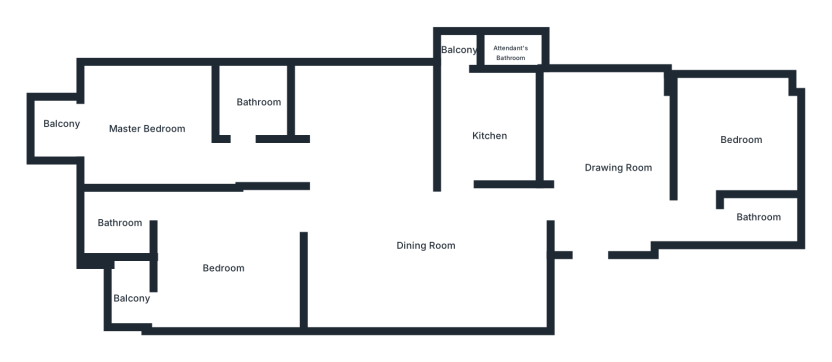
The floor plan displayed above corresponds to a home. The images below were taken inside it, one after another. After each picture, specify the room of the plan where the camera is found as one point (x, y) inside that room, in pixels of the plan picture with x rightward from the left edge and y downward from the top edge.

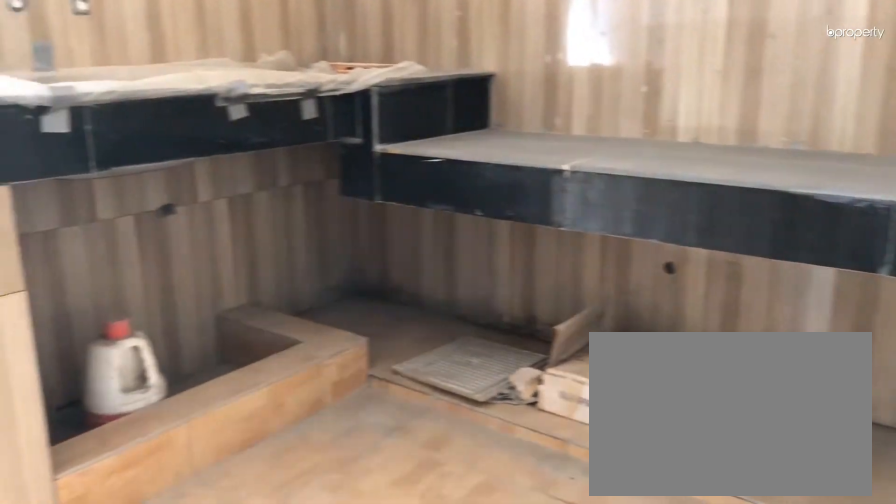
(491, 137)
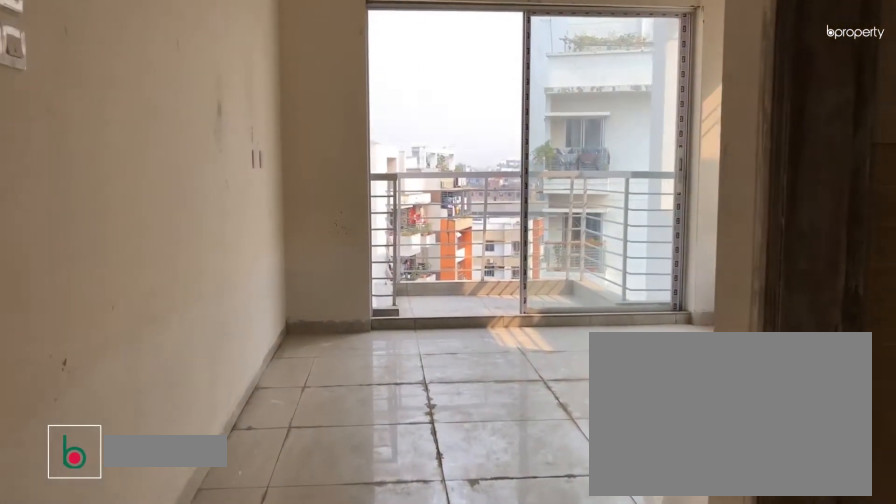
(143, 131)
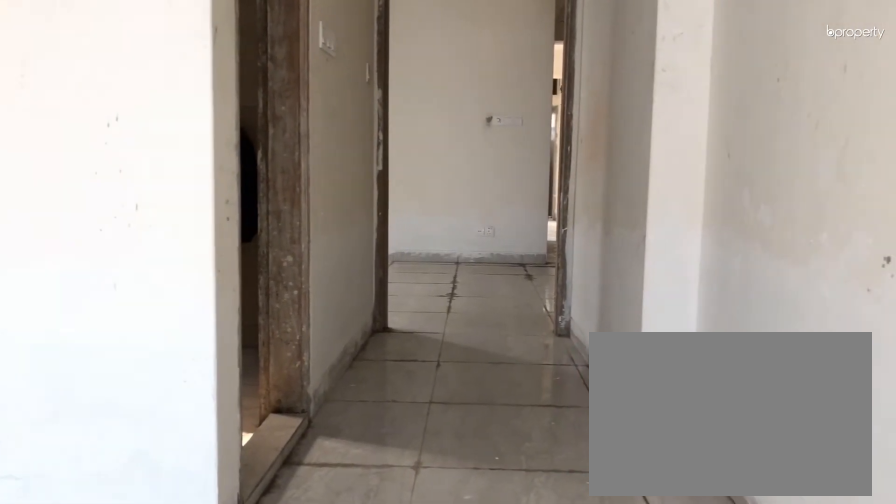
(143, 131)
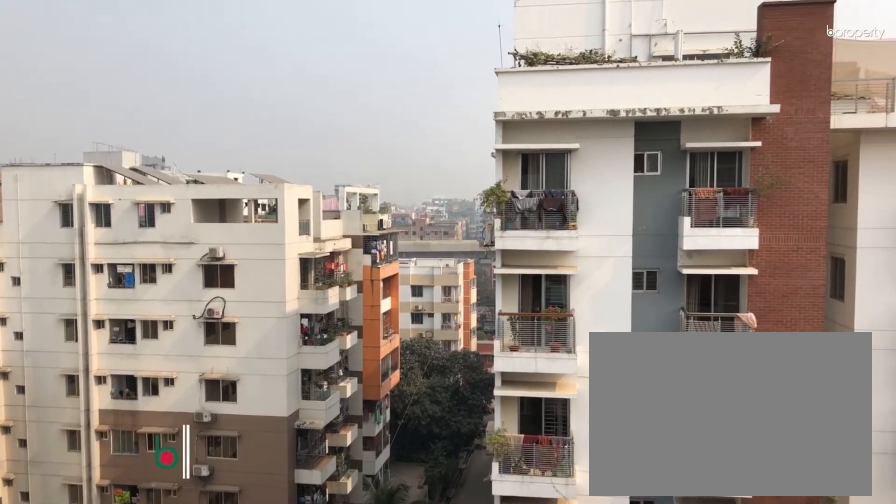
(63, 126)
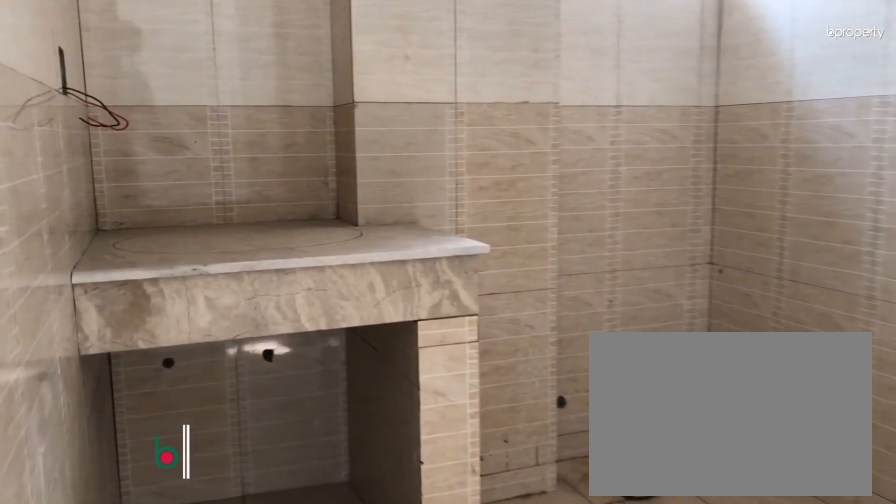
(257, 101)
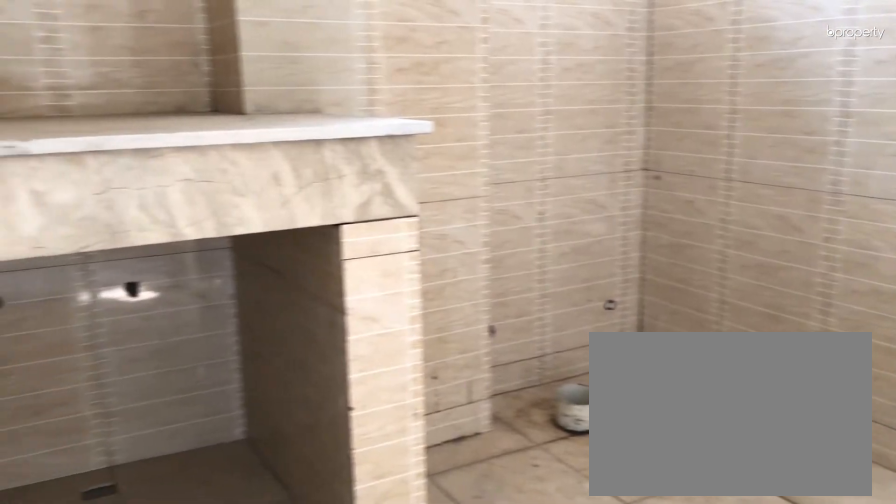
(257, 101)
